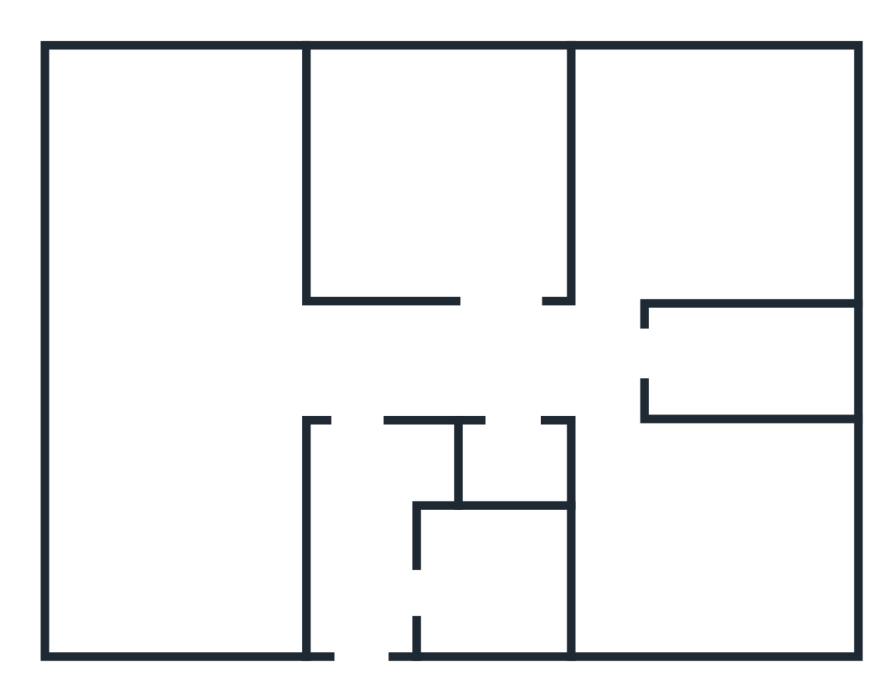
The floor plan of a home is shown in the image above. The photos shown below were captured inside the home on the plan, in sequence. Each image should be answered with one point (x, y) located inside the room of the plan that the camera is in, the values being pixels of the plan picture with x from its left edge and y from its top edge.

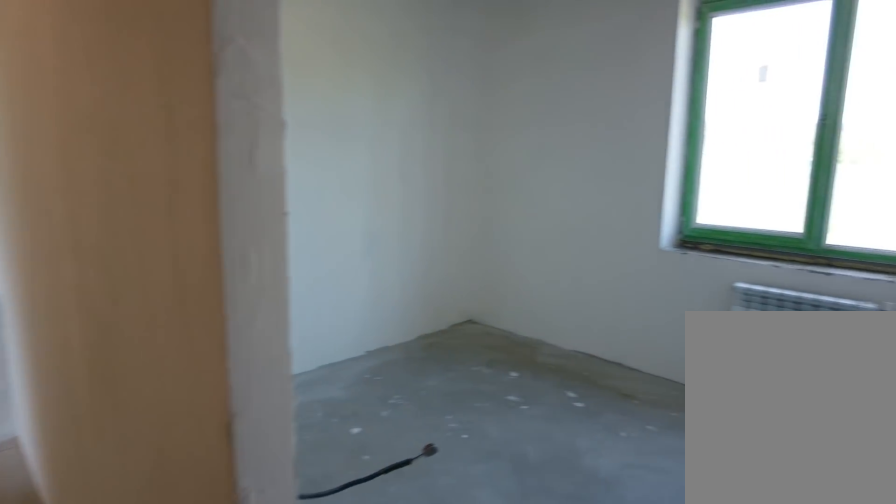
(510, 378)
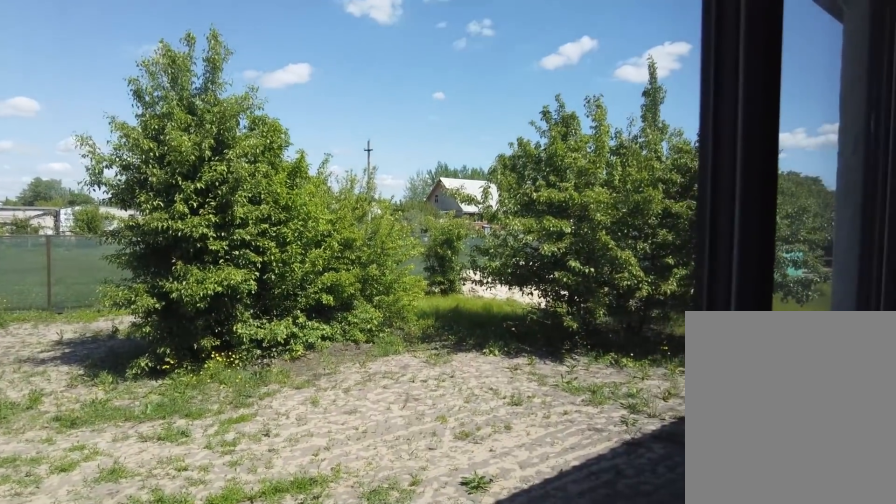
(500, 257)
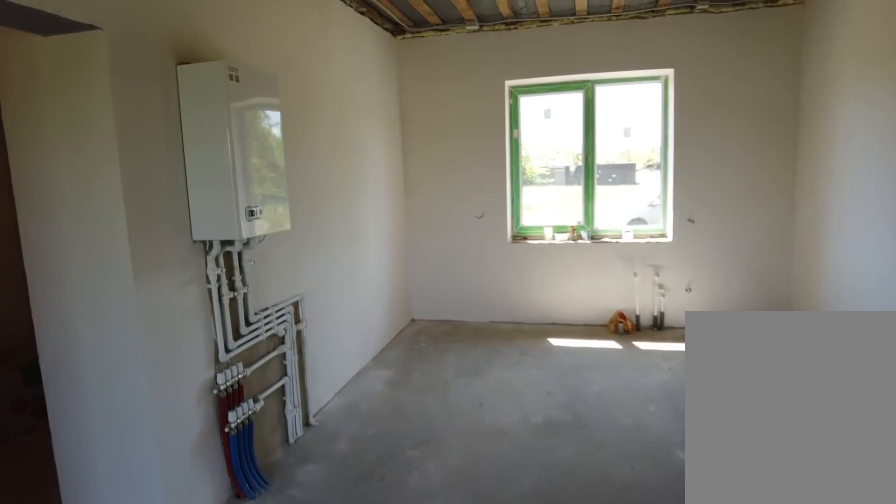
(199, 374)
